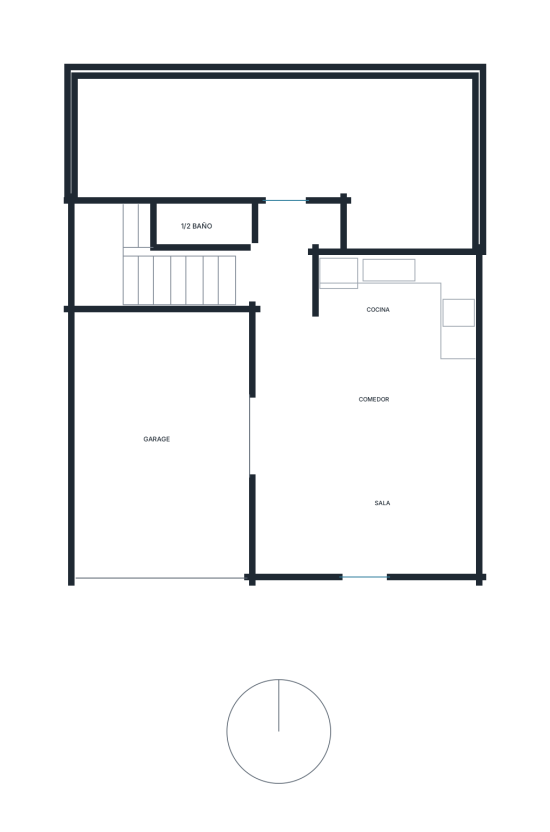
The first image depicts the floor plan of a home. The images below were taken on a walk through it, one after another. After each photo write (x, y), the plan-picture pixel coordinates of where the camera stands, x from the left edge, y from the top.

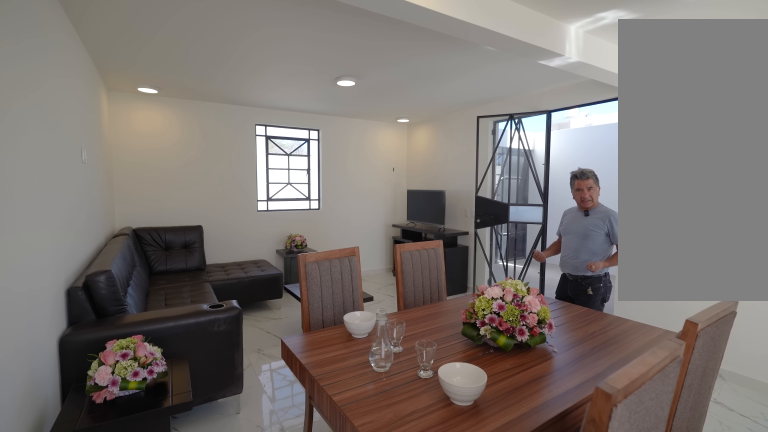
(430, 345)
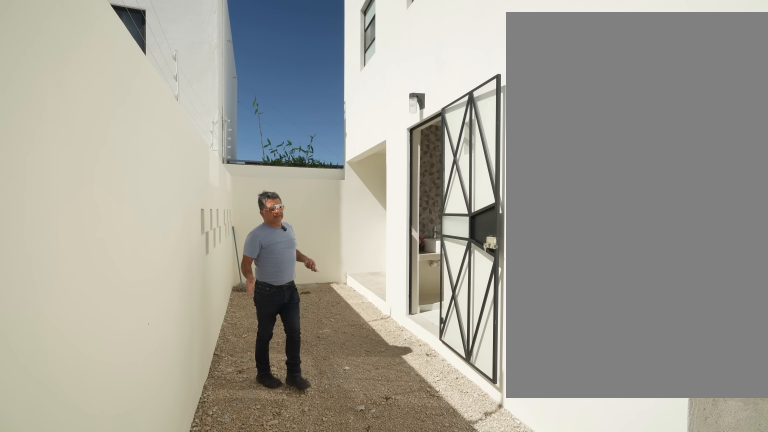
(106, 143)
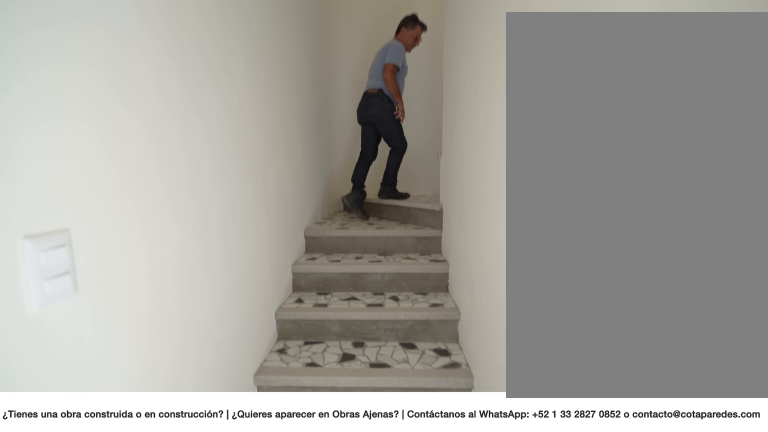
(229, 274)
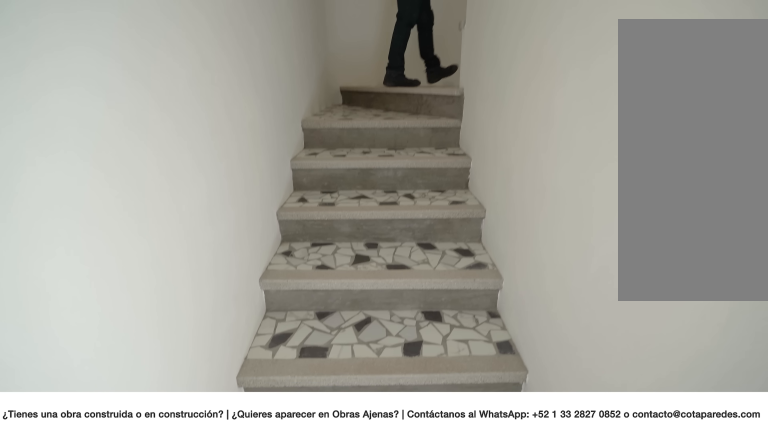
(228, 274)
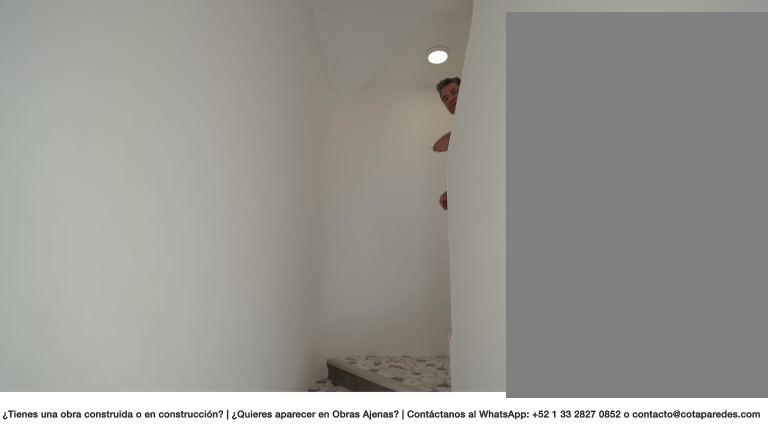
(246, 273)
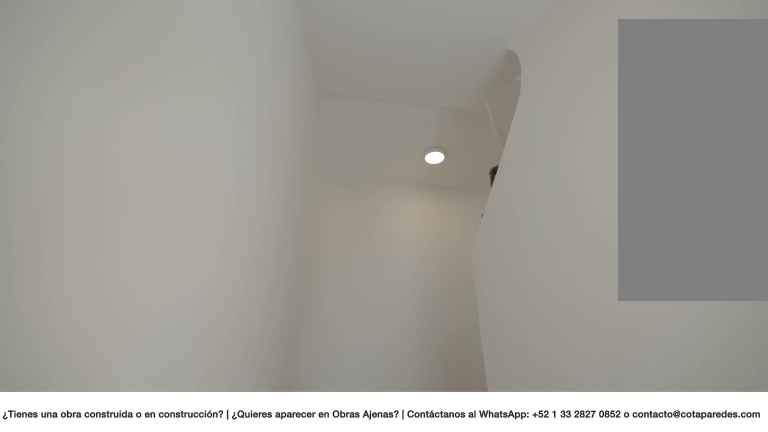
(246, 273)
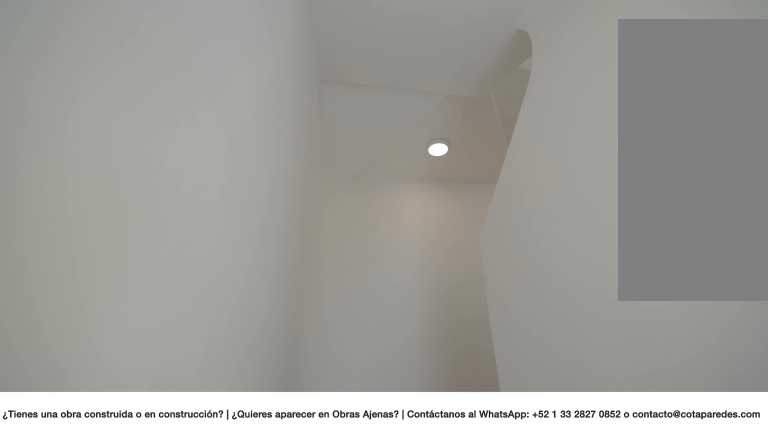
(246, 273)
